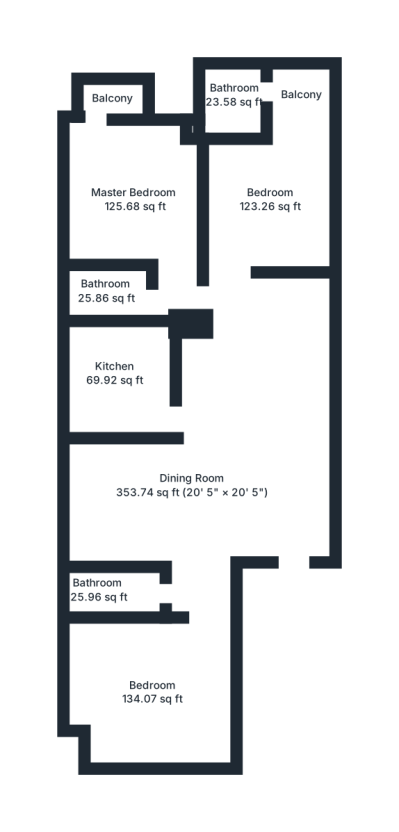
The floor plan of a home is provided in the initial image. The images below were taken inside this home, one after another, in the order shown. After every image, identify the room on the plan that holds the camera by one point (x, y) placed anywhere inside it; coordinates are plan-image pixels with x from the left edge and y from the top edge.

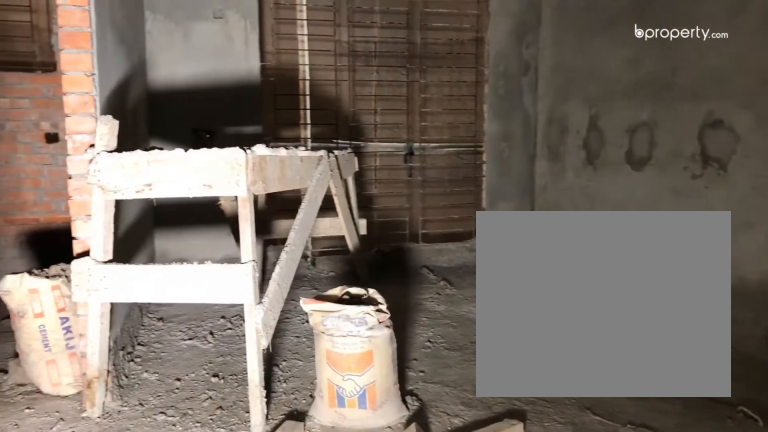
(214, 491)
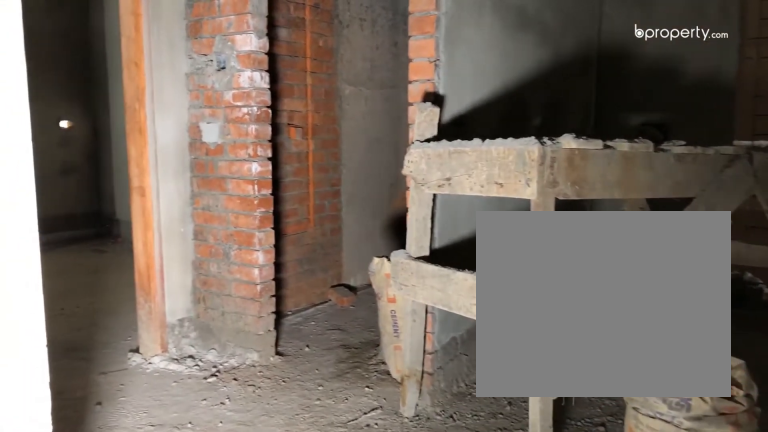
(214, 491)
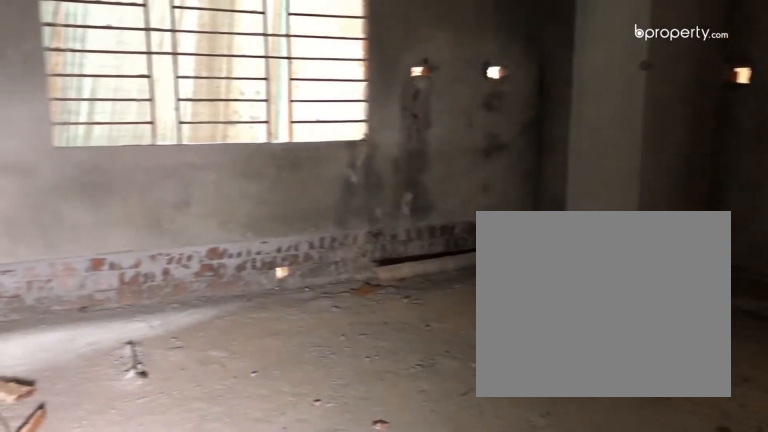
(156, 692)
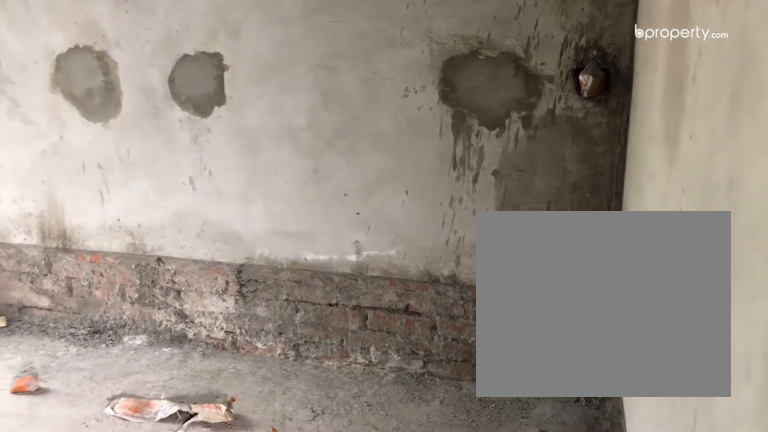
(269, 200)
